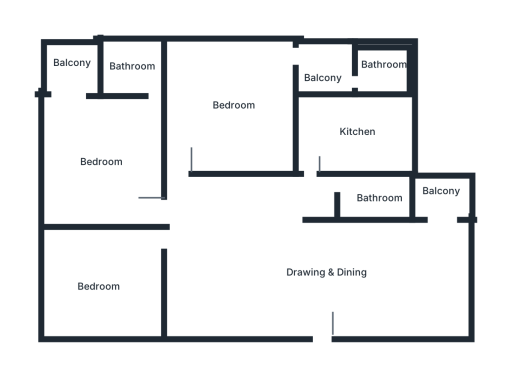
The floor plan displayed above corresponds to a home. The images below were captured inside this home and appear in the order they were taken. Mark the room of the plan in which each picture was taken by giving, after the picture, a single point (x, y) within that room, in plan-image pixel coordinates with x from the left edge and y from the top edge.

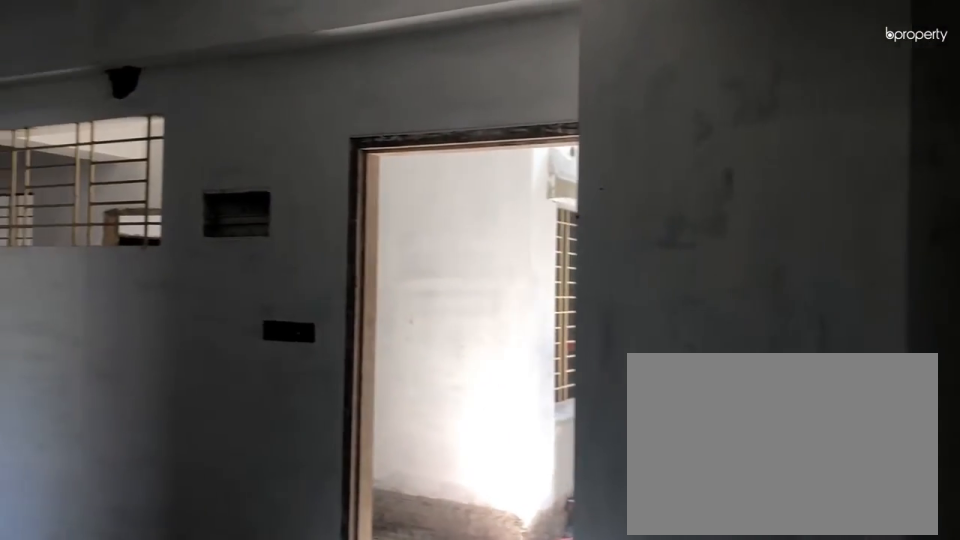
(346, 302)
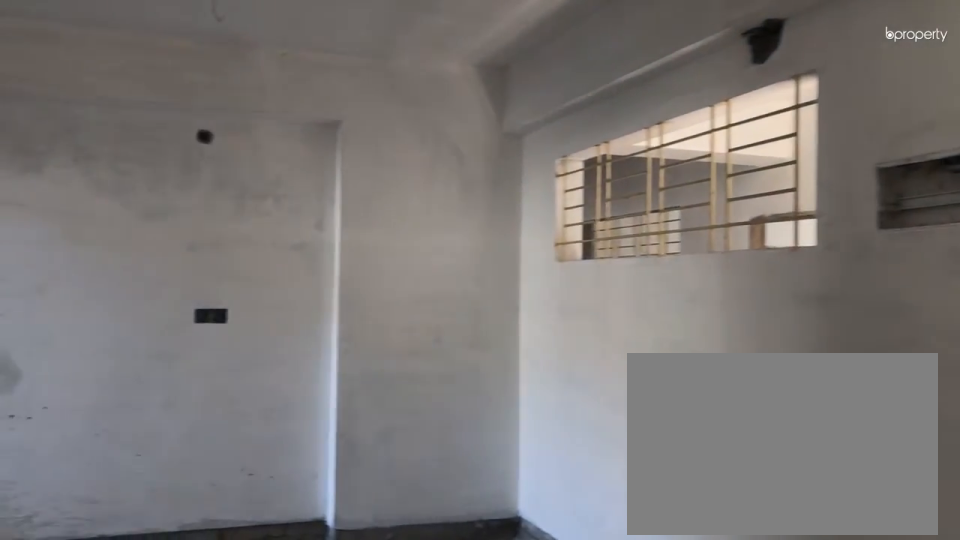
(432, 277)
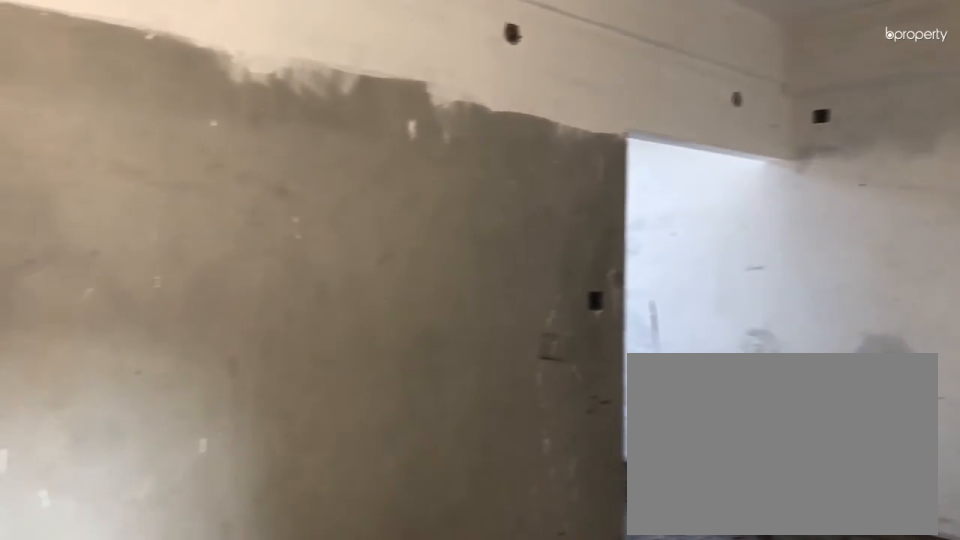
(432, 277)
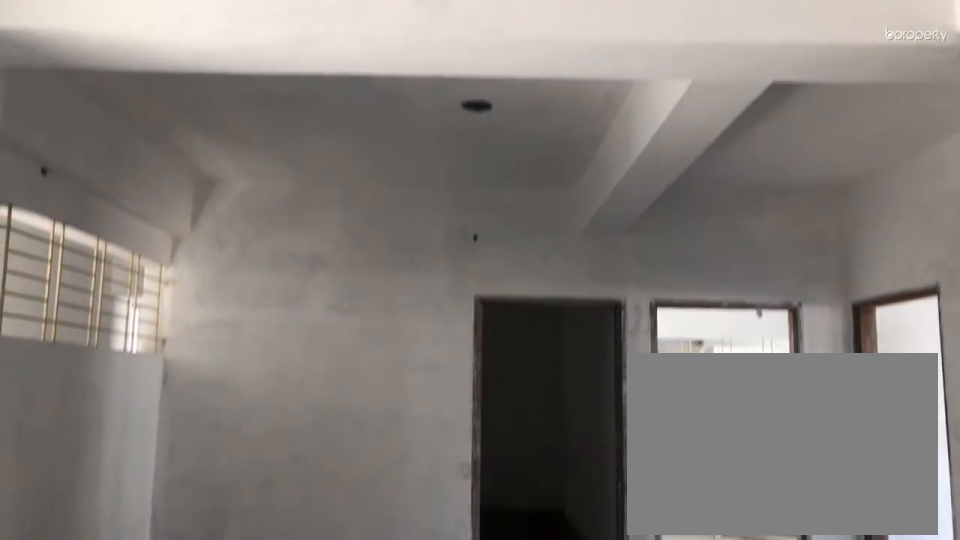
(281, 268)
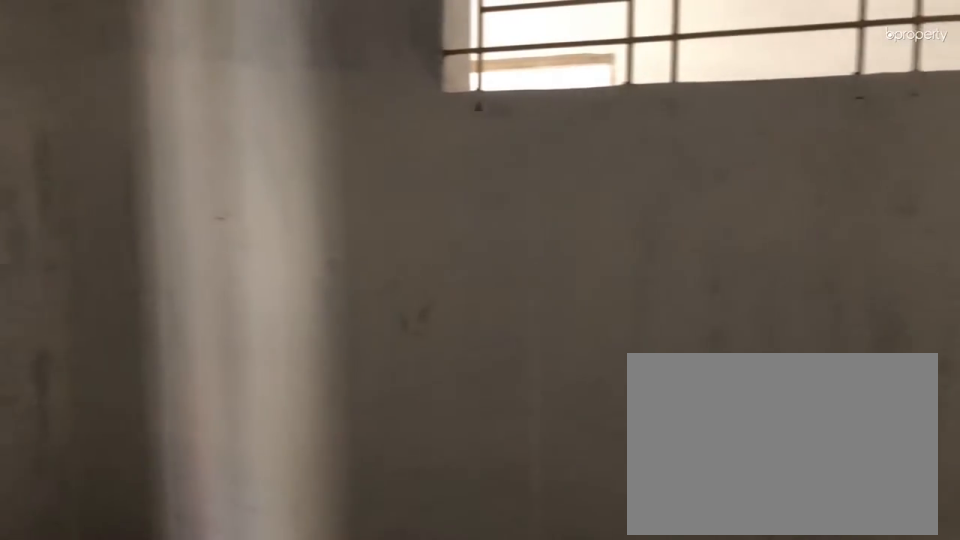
(104, 286)
